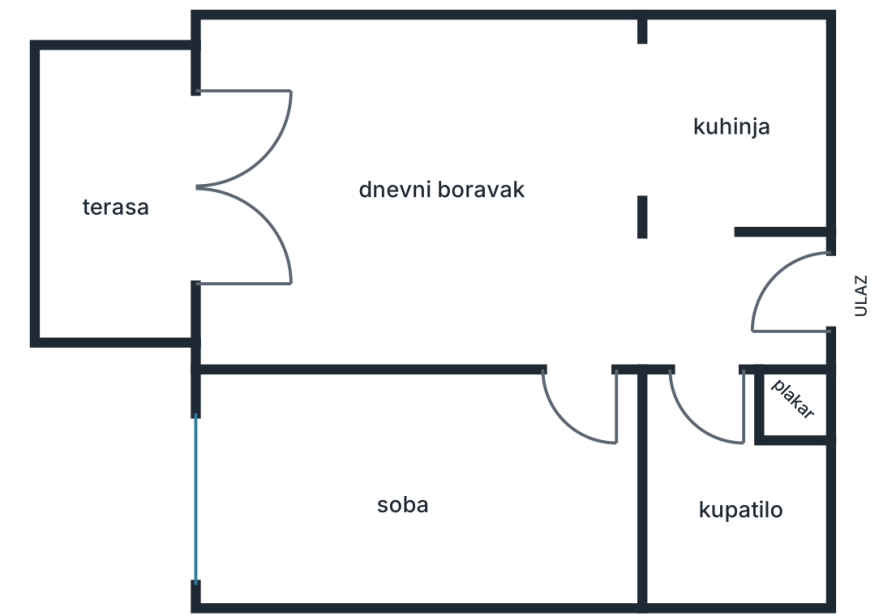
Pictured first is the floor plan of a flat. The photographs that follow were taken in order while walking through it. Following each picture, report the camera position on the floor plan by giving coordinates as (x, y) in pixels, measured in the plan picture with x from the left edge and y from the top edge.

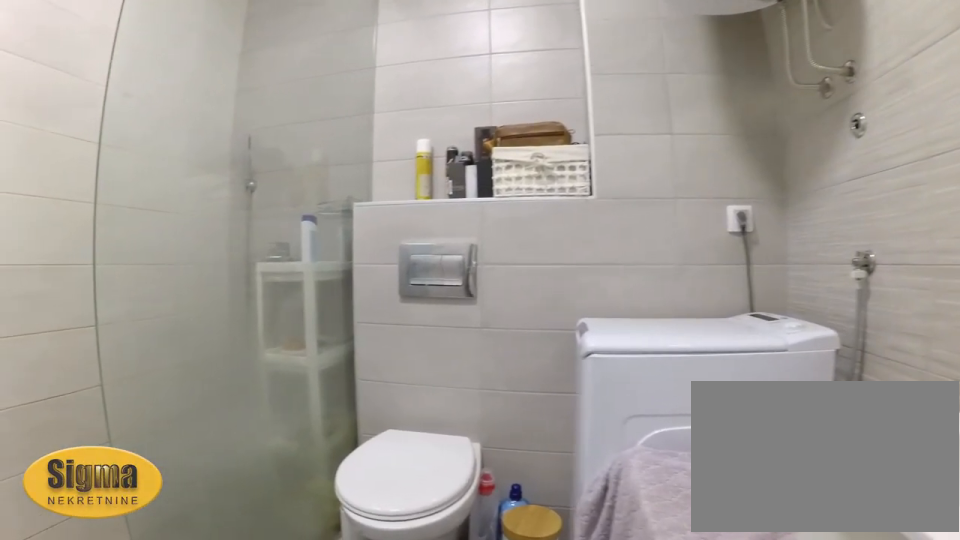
(718, 477)
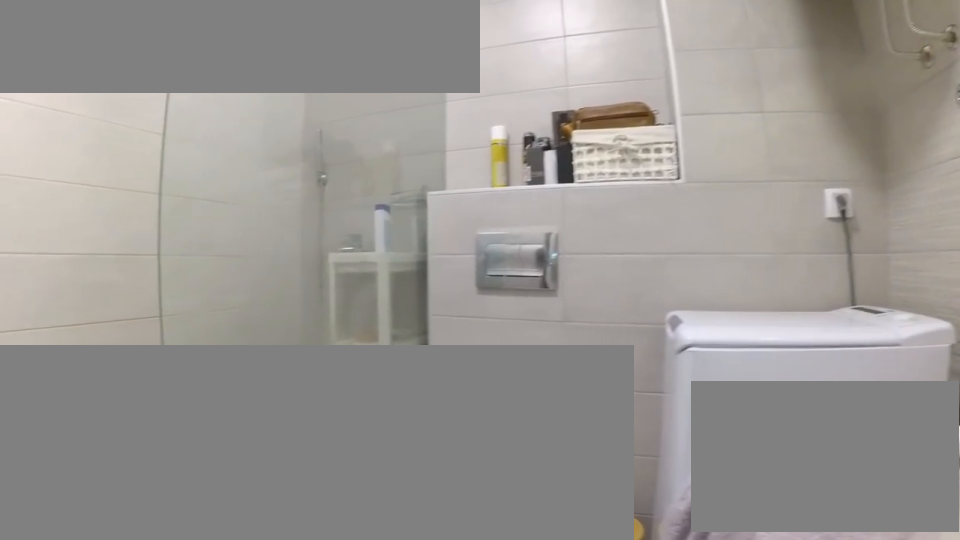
(710, 481)
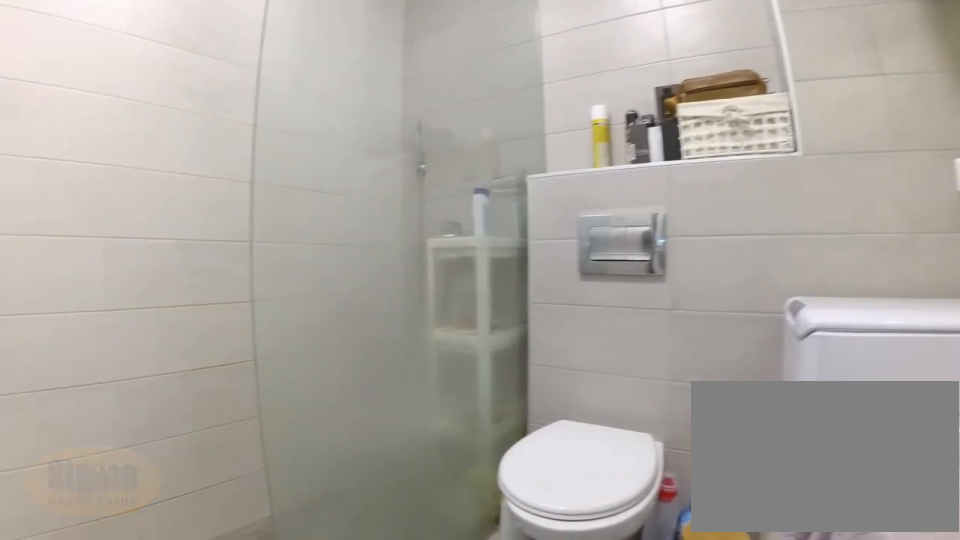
(706, 487)
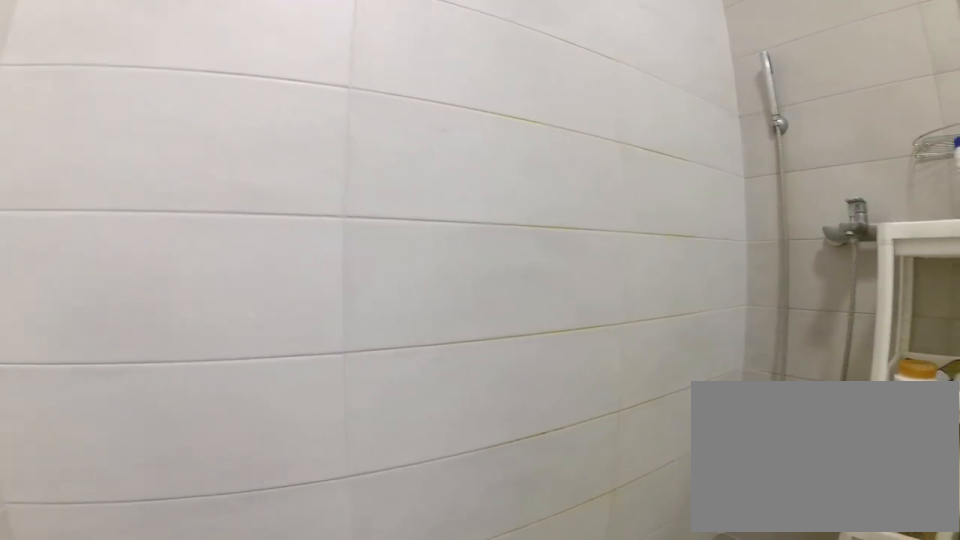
(773, 492)
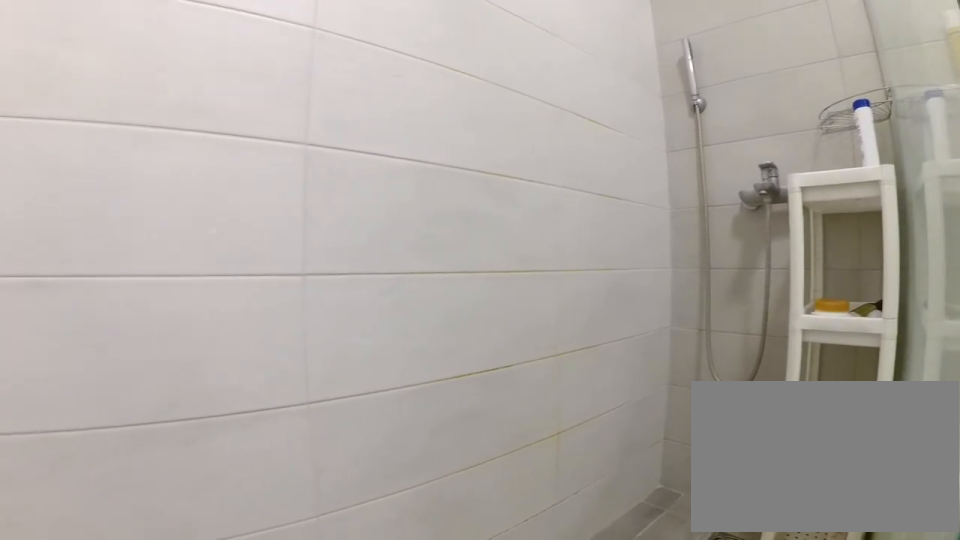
(780, 480)
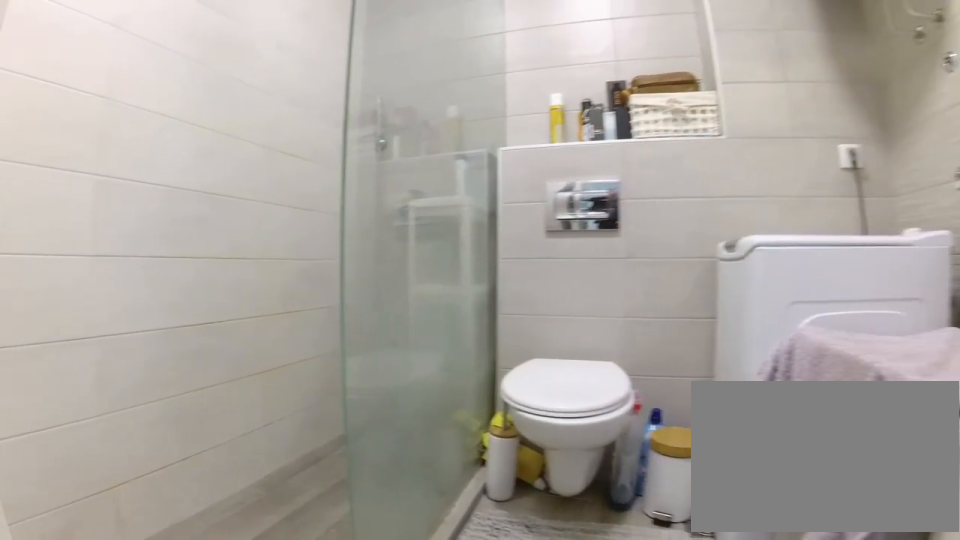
(711, 475)
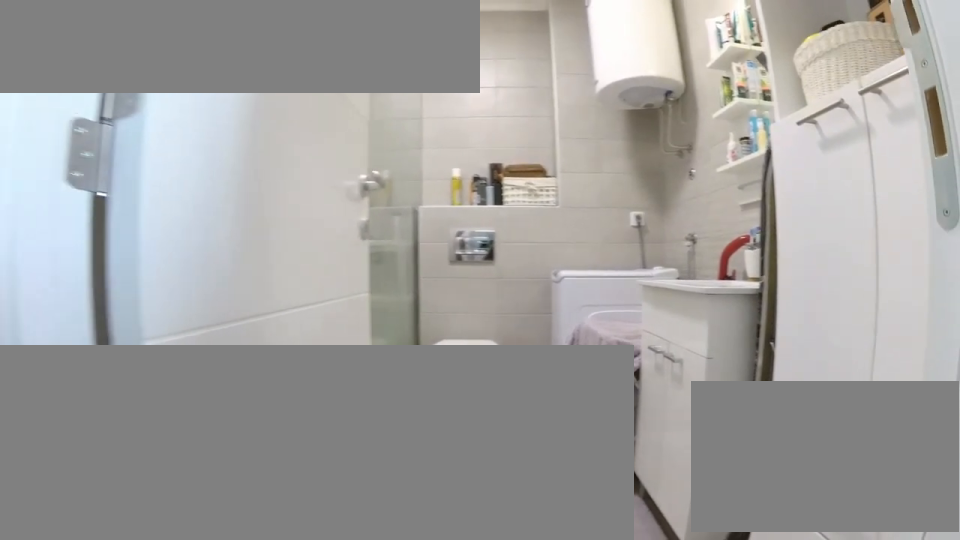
(692, 321)
